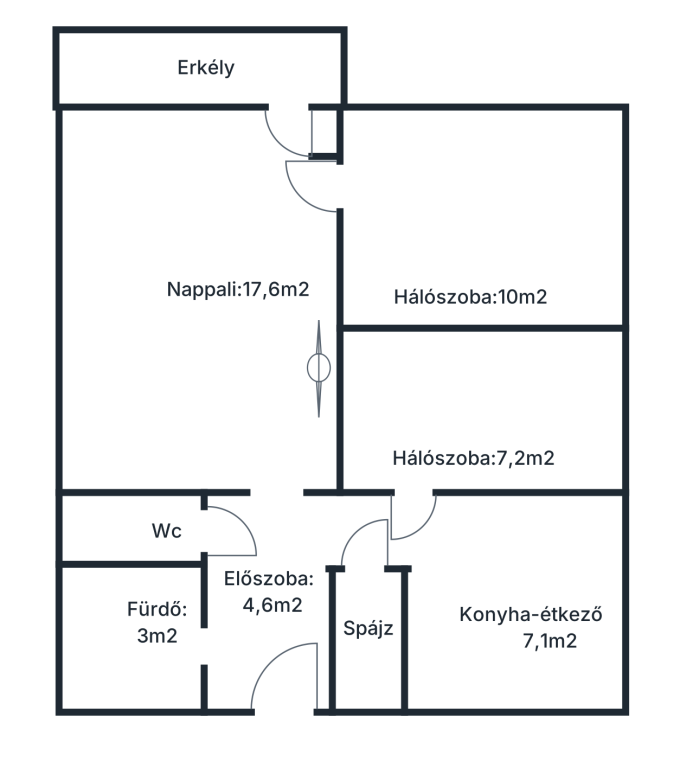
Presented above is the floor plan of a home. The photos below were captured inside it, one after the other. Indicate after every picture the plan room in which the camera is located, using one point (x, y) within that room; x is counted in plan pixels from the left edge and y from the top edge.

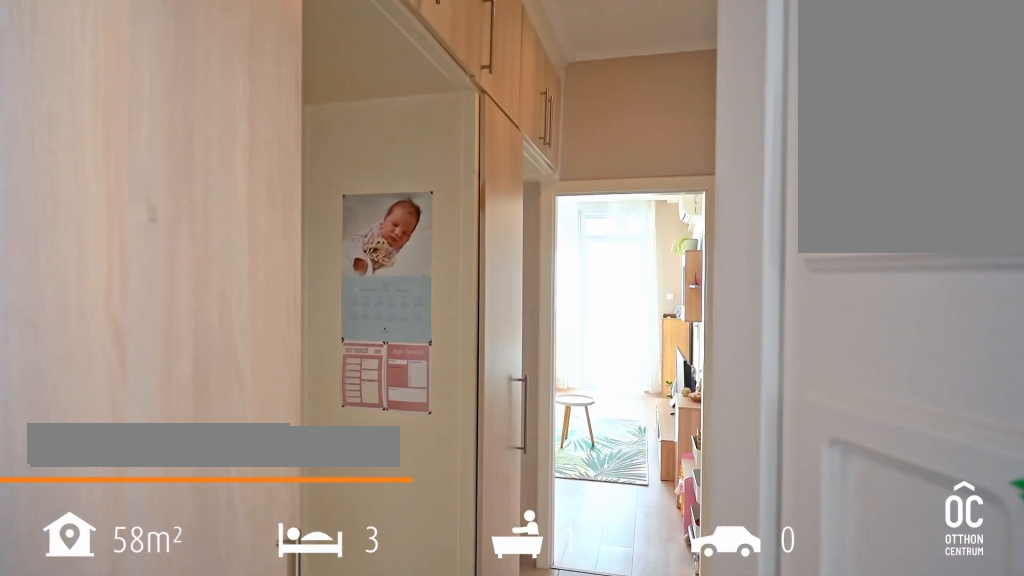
(263, 601)
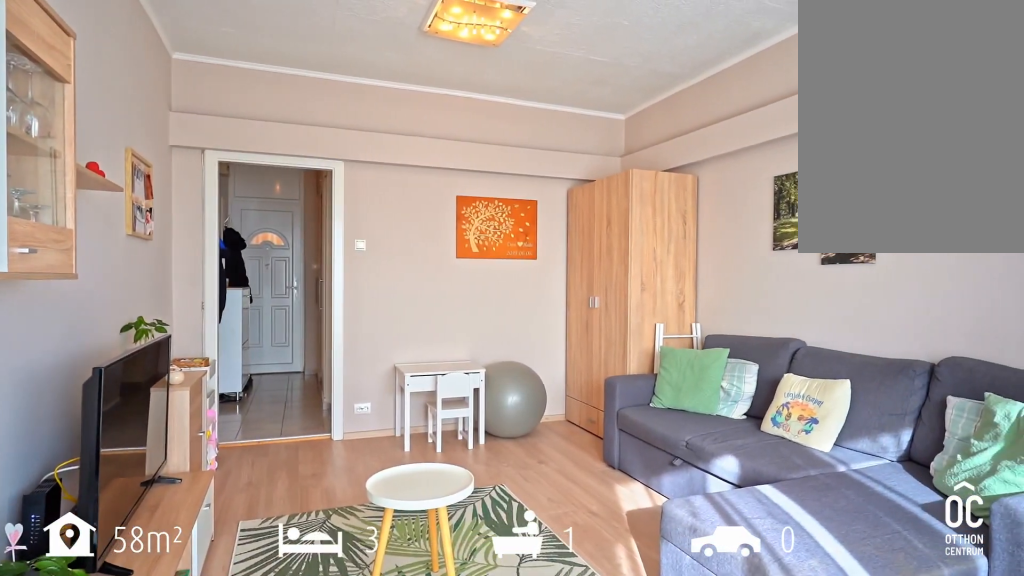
(205, 298)
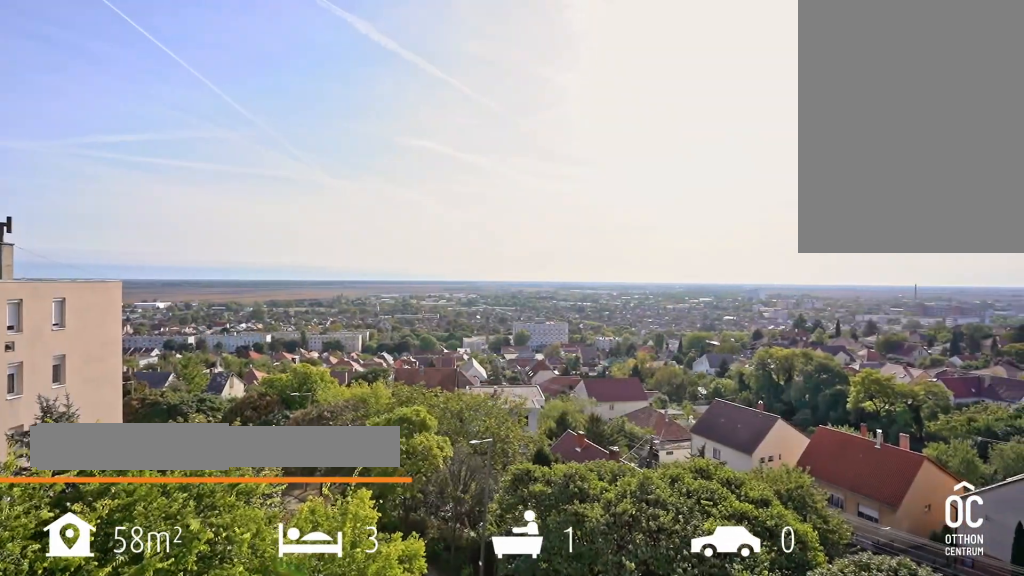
(202, 66)
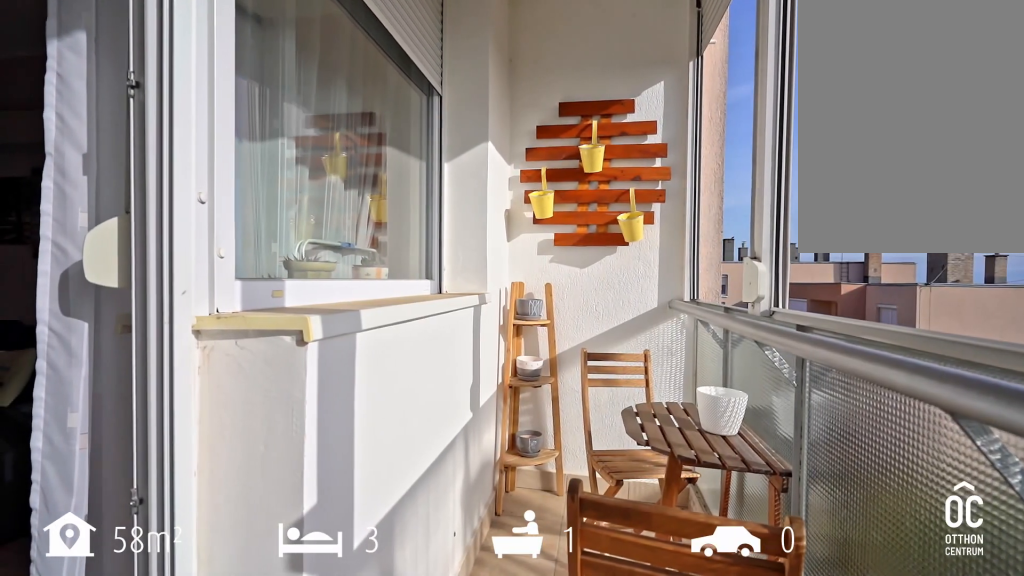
(203, 66)
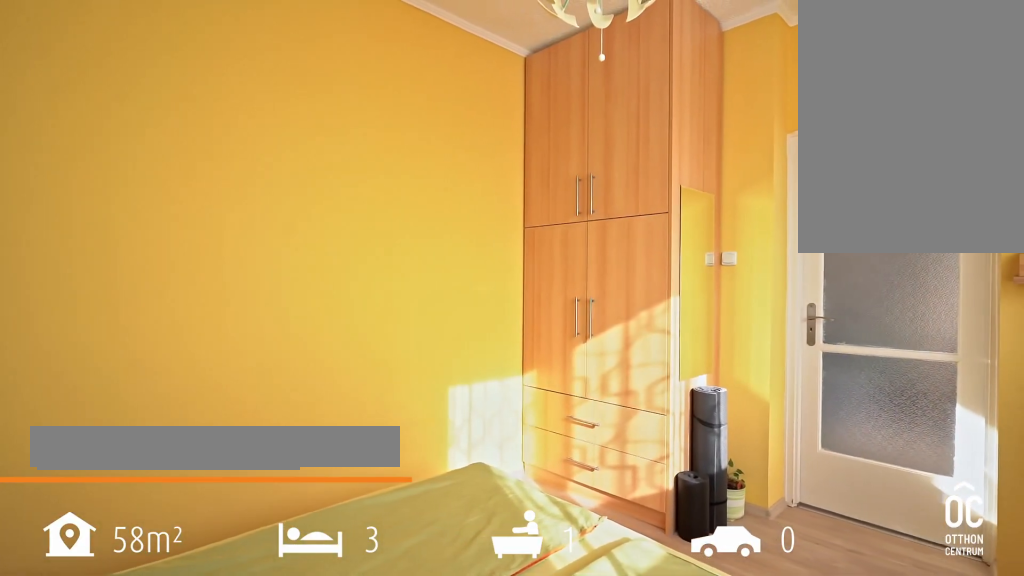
(475, 217)
